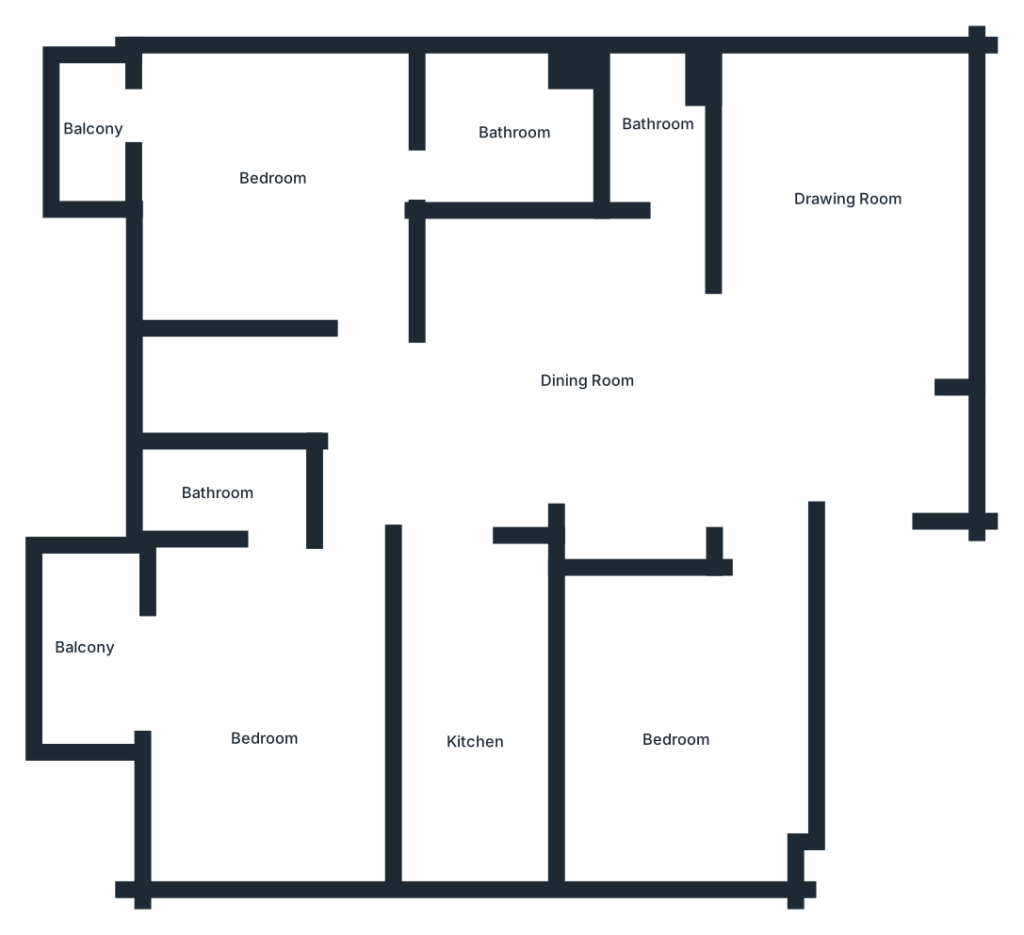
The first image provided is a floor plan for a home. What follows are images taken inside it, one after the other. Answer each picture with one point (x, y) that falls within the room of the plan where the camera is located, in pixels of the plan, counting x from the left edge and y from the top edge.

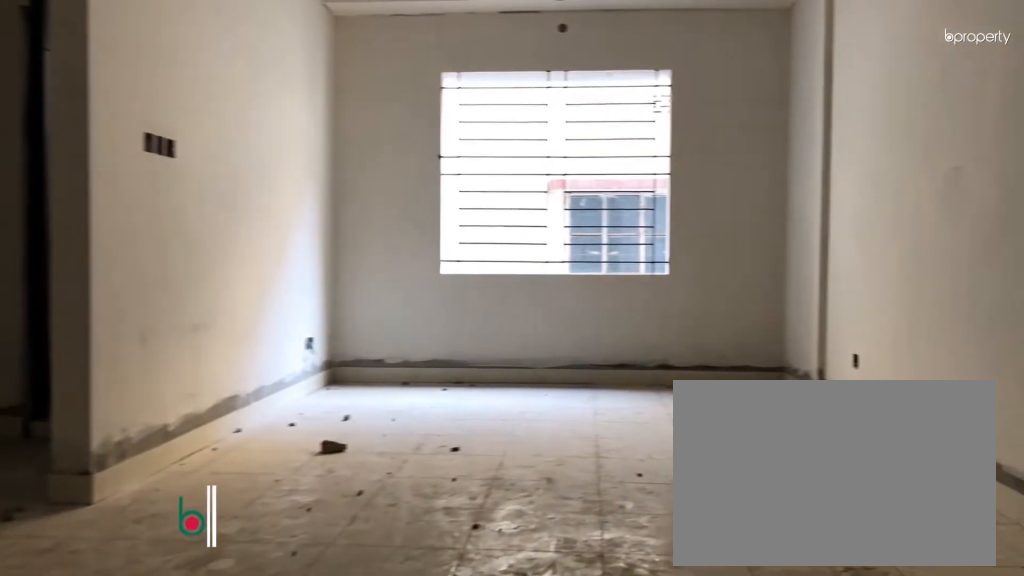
(862, 441)
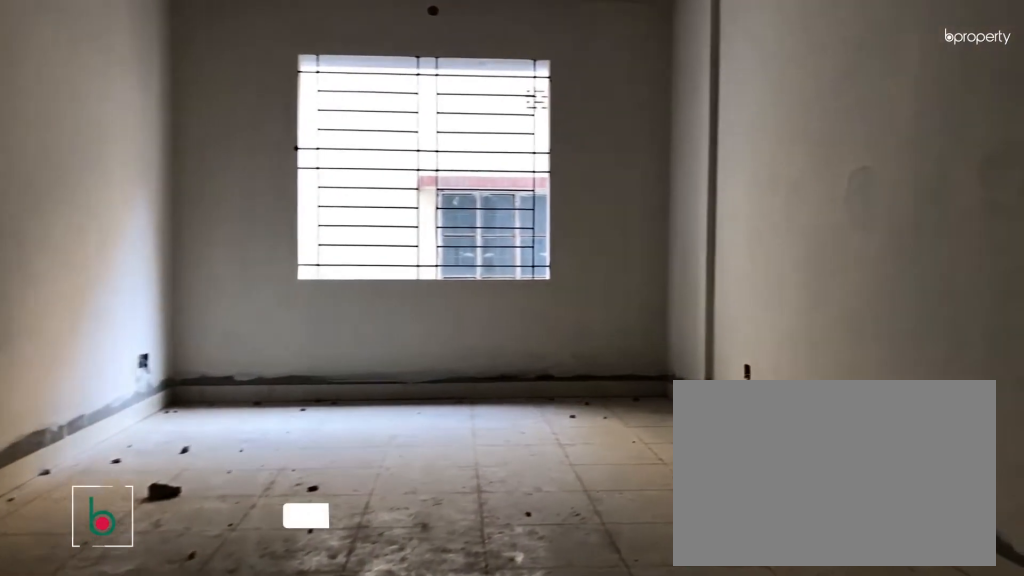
(862, 441)
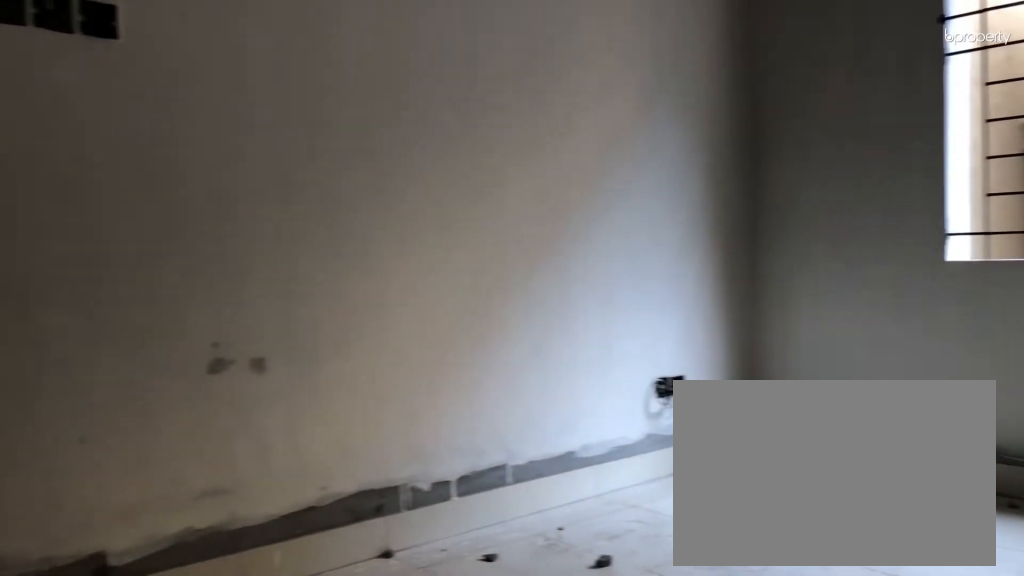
(843, 221)
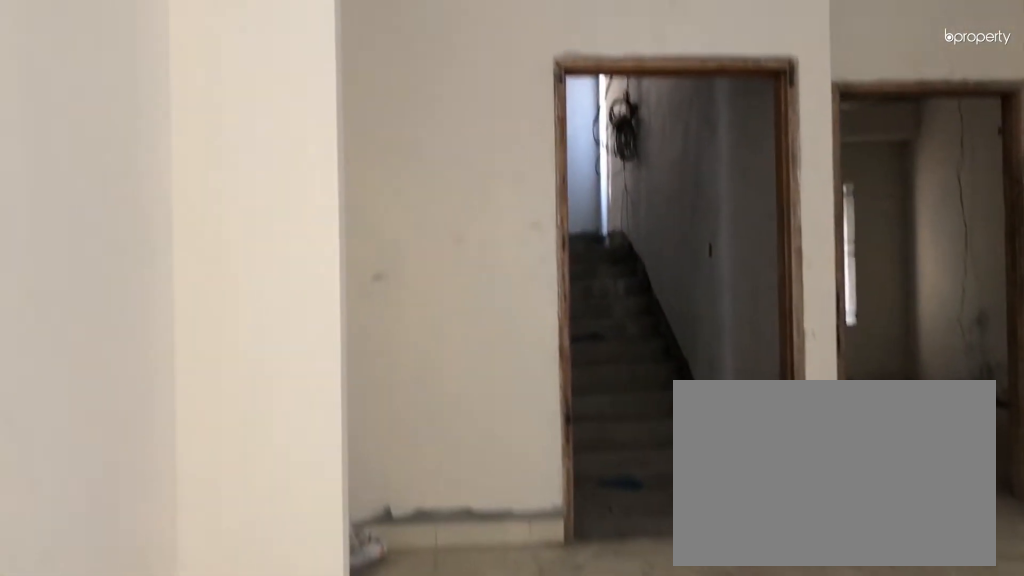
(840, 354)
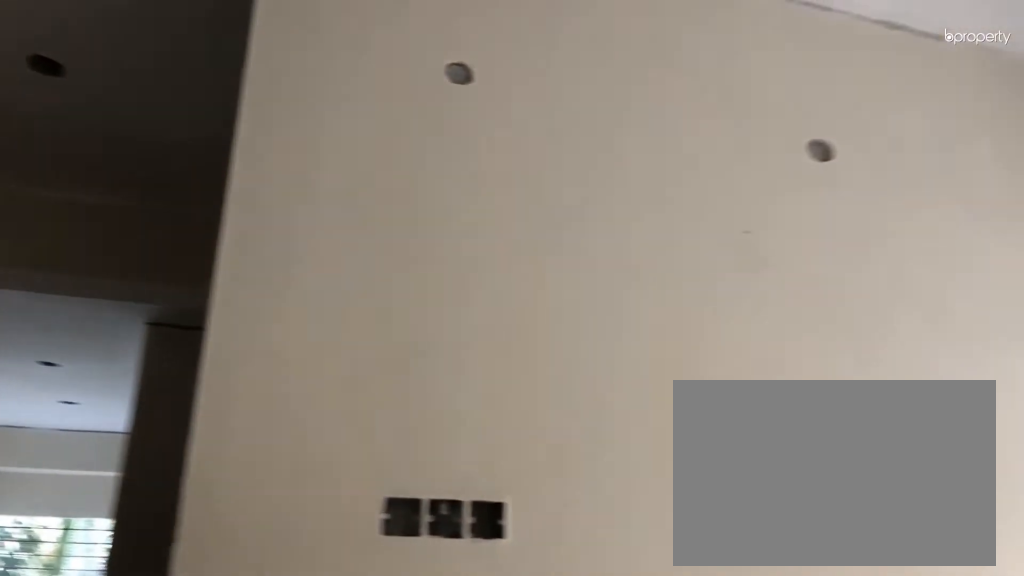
(838, 217)
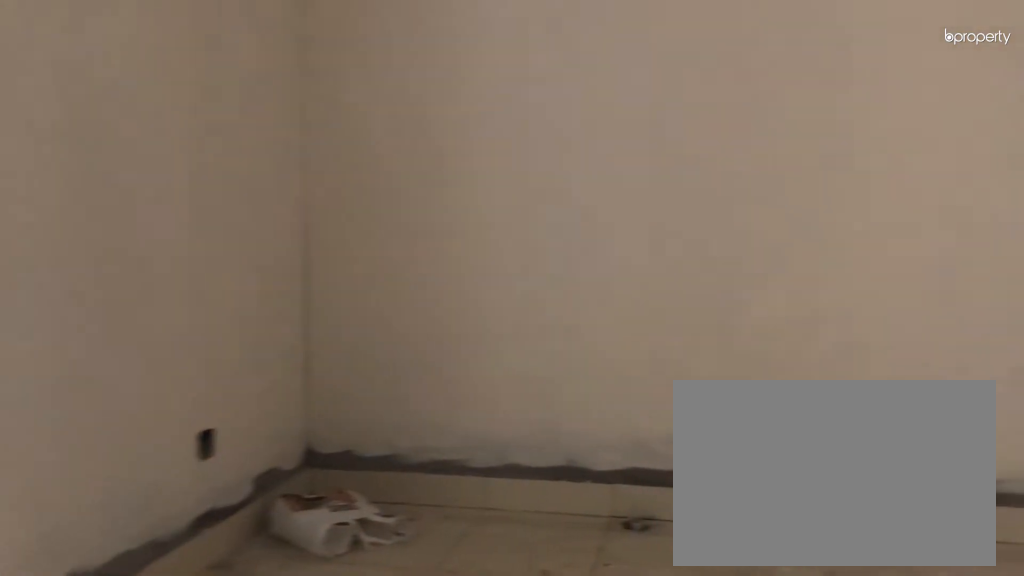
(557, 371)
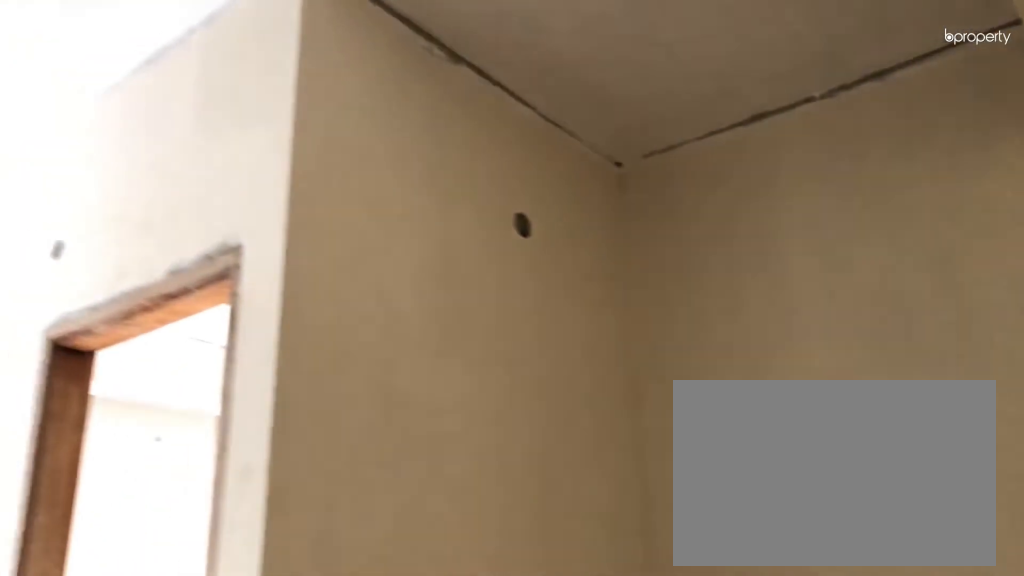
(557, 371)
